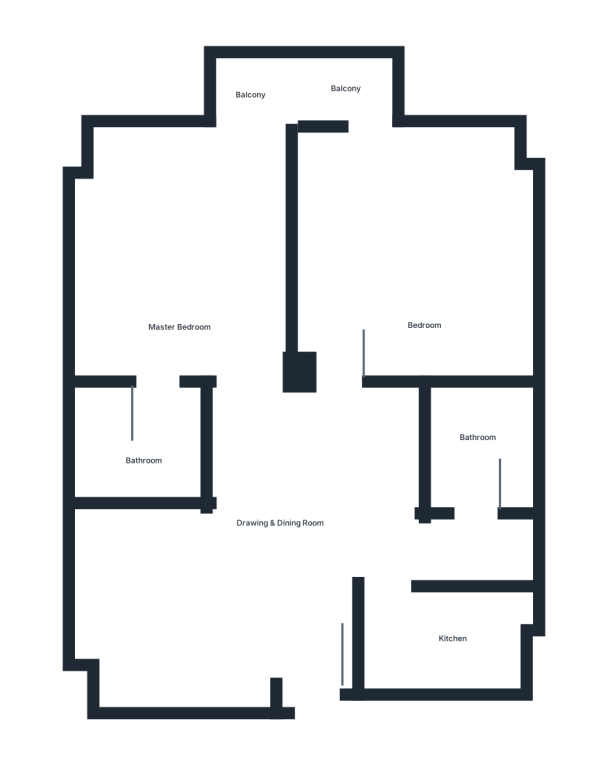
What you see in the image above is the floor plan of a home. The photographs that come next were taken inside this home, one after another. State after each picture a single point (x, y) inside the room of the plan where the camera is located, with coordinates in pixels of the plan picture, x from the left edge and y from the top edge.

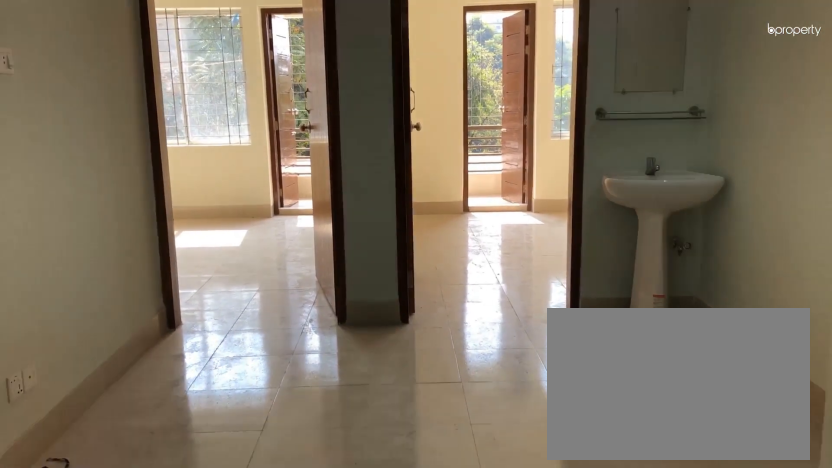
(287, 545)
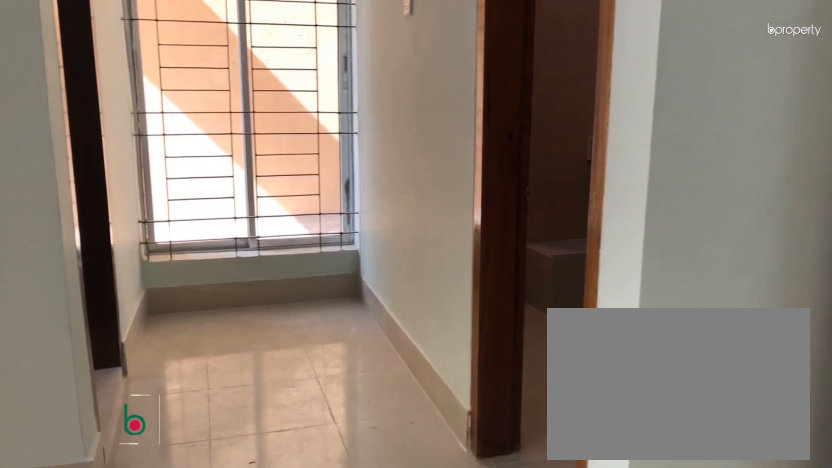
(287, 545)
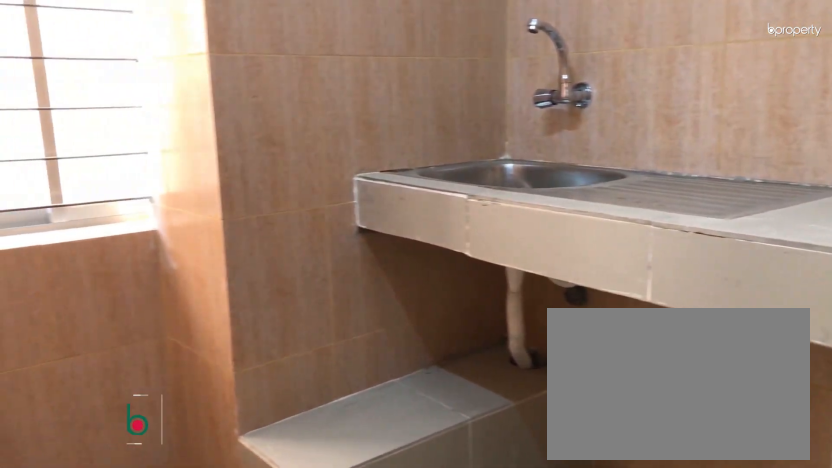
(453, 652)
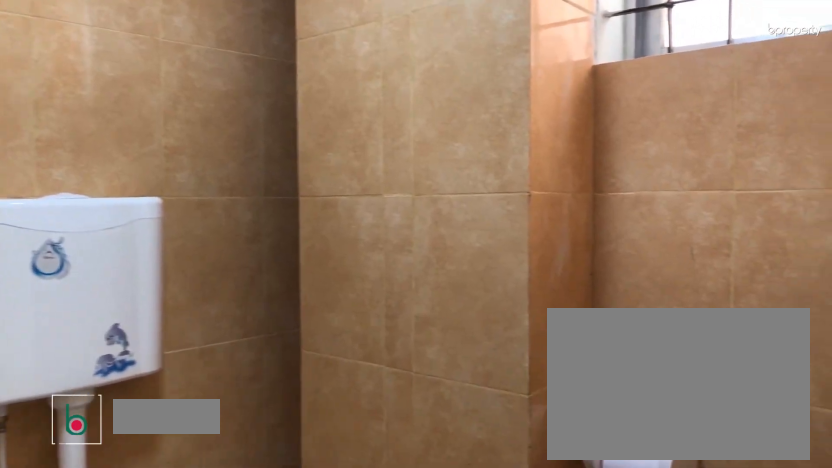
(477, 447)
